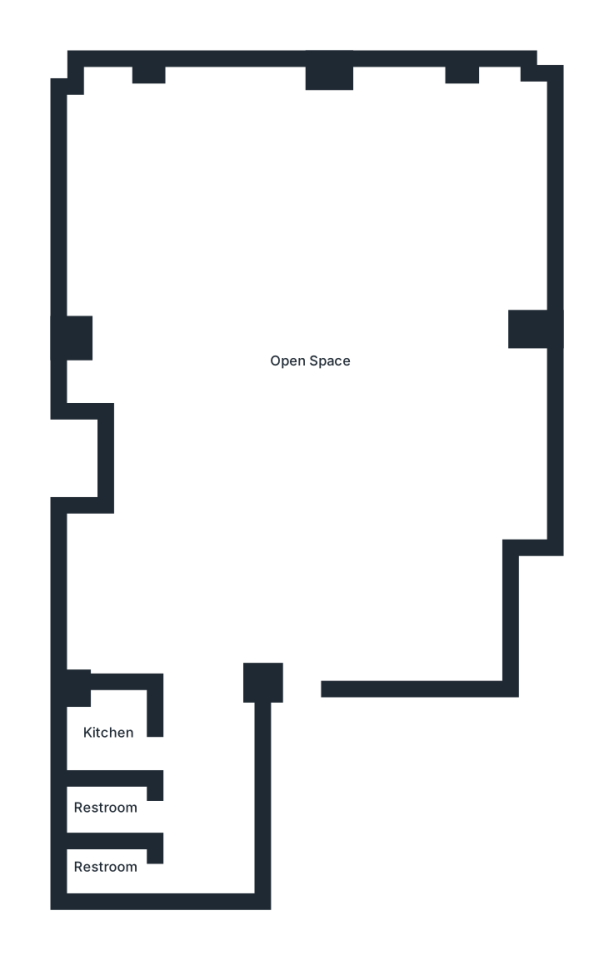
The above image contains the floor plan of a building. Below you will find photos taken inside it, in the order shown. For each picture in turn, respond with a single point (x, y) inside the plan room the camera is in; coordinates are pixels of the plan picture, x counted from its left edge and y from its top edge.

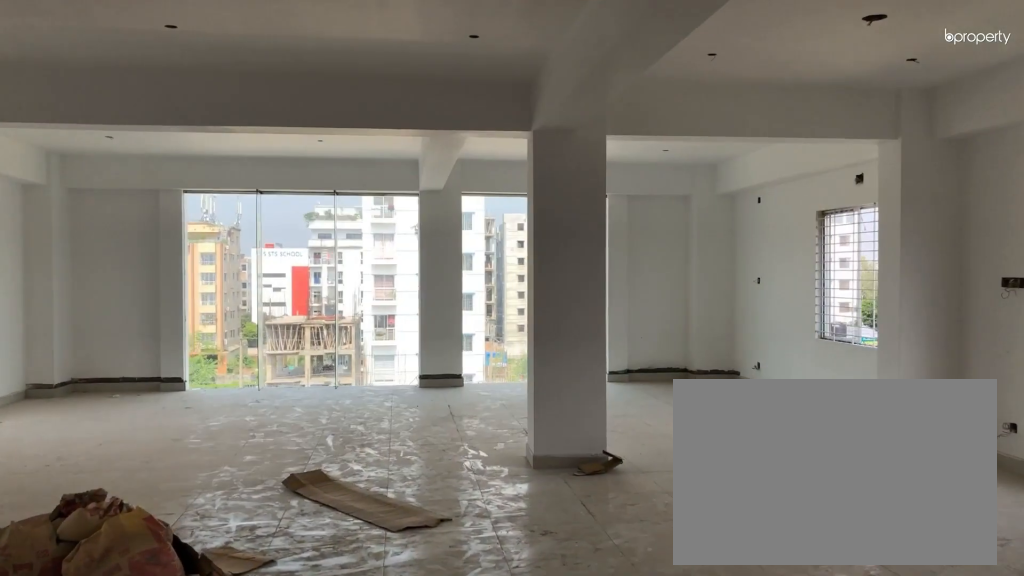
(302, 629)
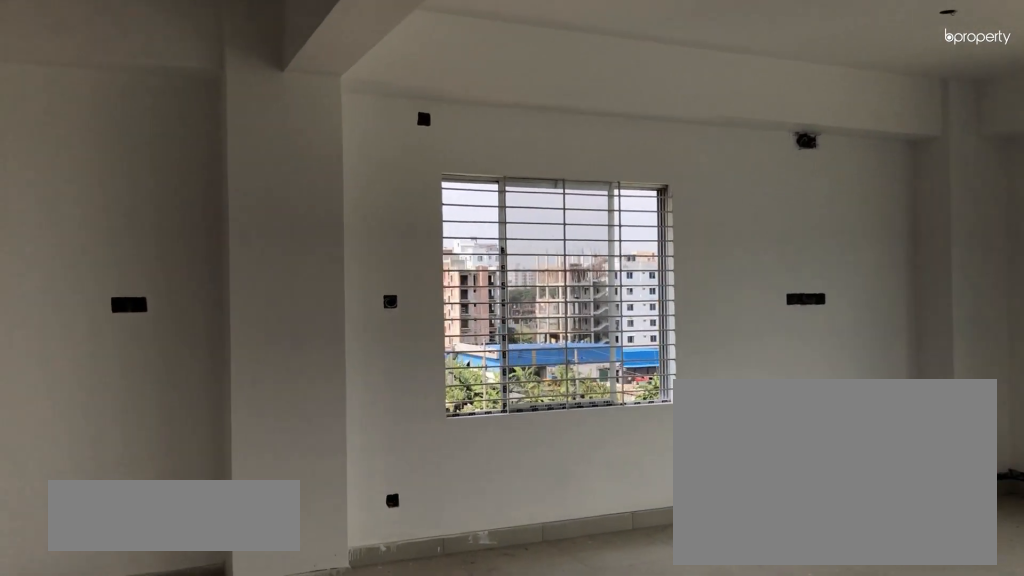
(310, 365)
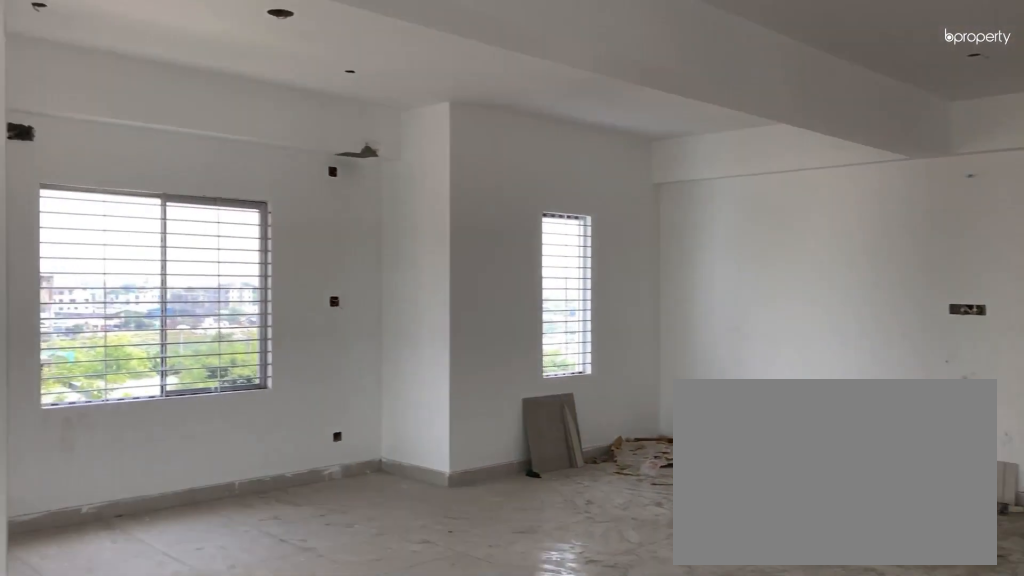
(310, 365)
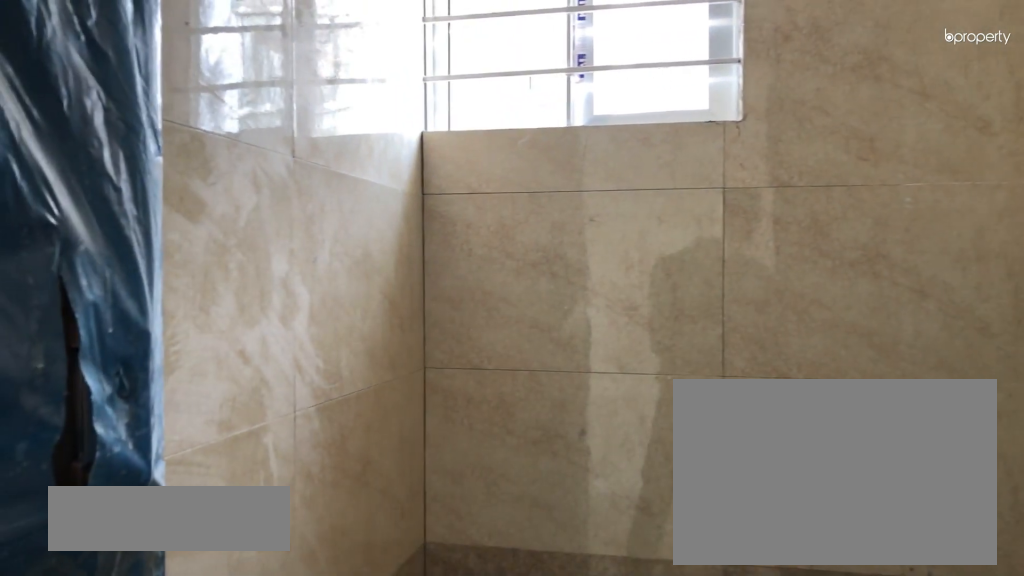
(106, 807)
